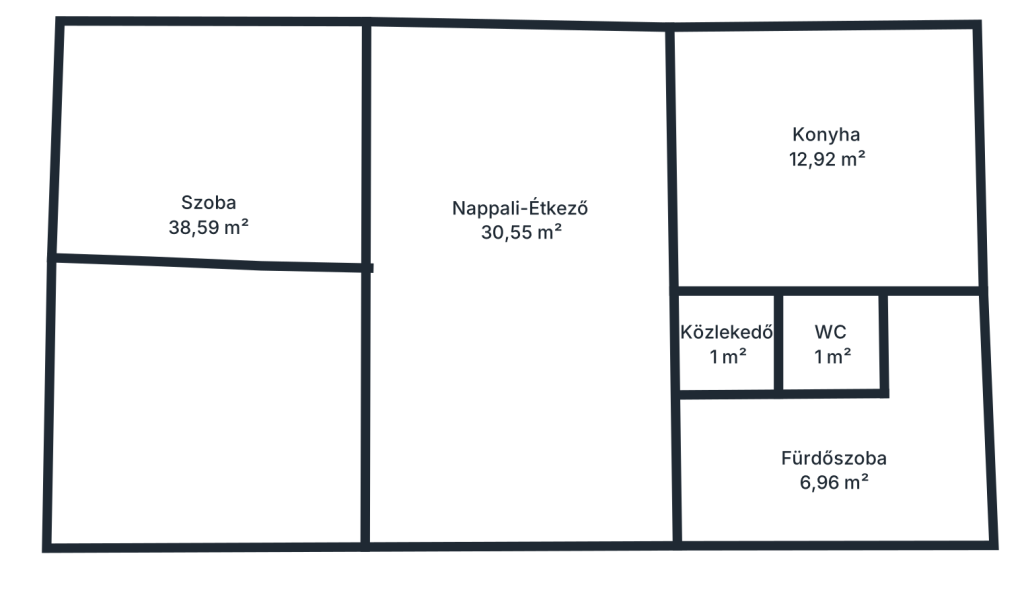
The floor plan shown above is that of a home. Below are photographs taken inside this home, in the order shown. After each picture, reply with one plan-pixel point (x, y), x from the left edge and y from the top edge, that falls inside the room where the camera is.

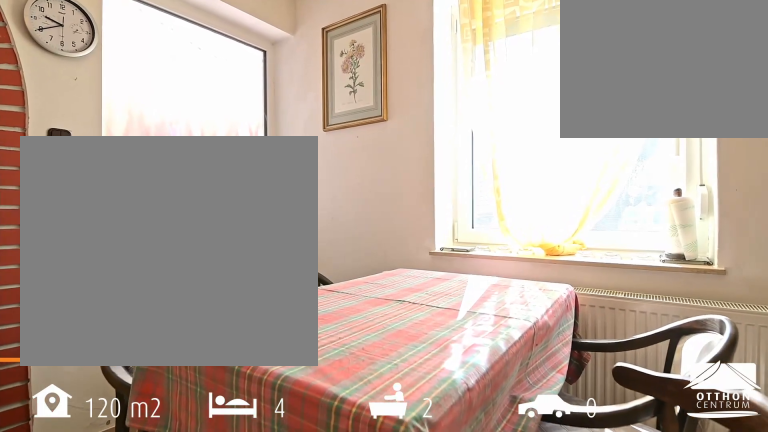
(830, 181)
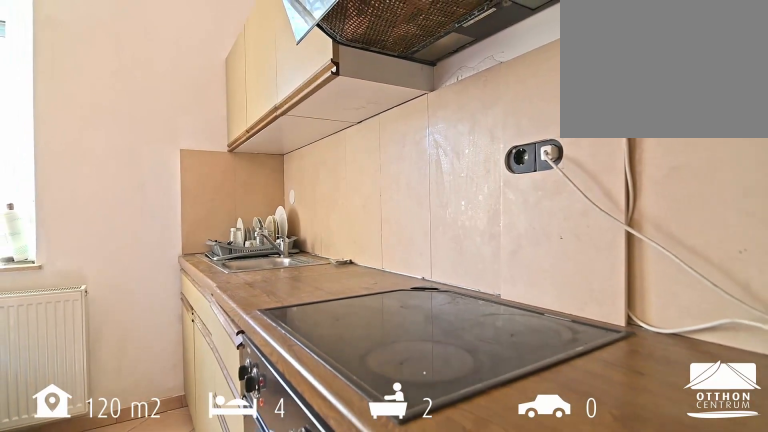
(830, 181)
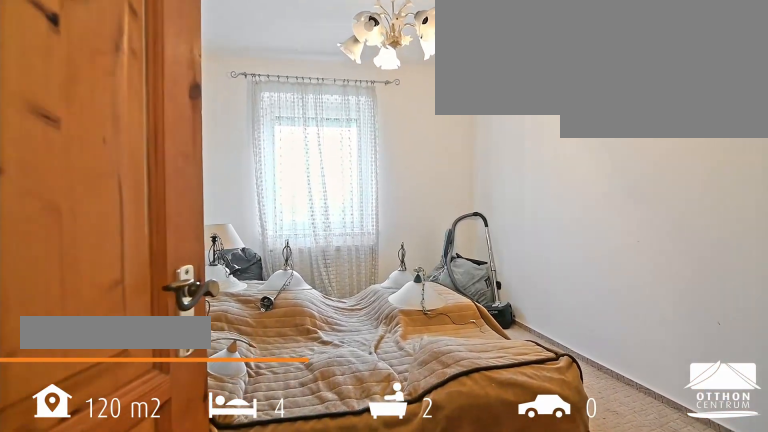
(217, 147)
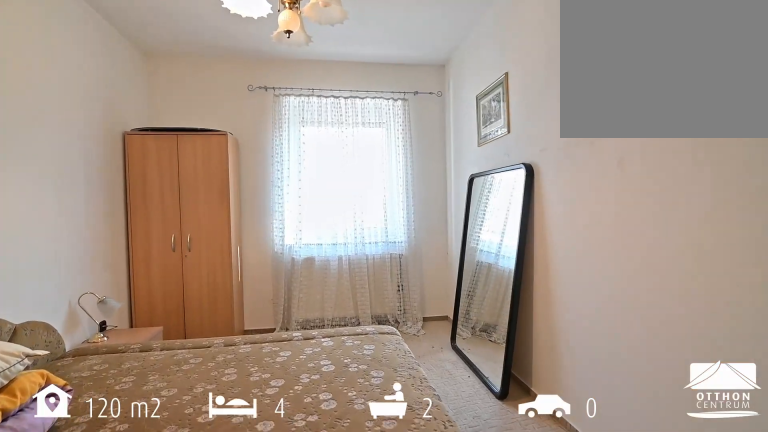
(204, 416)
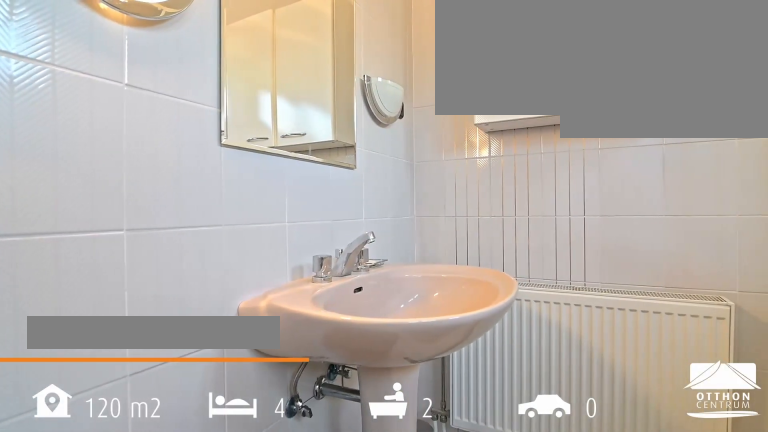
(843, 476)
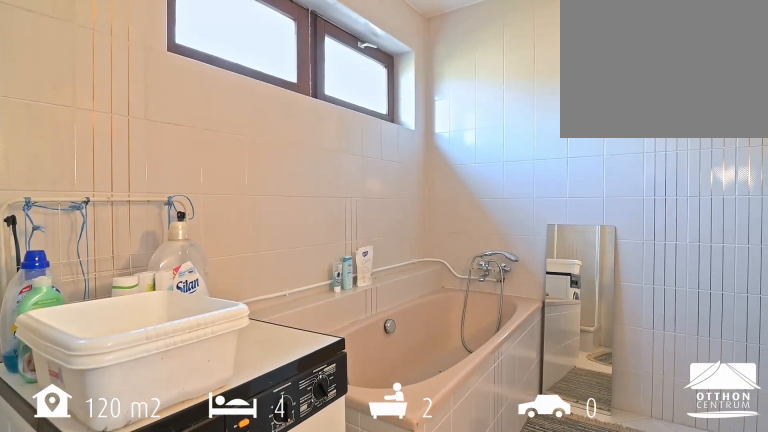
(843, 476)
